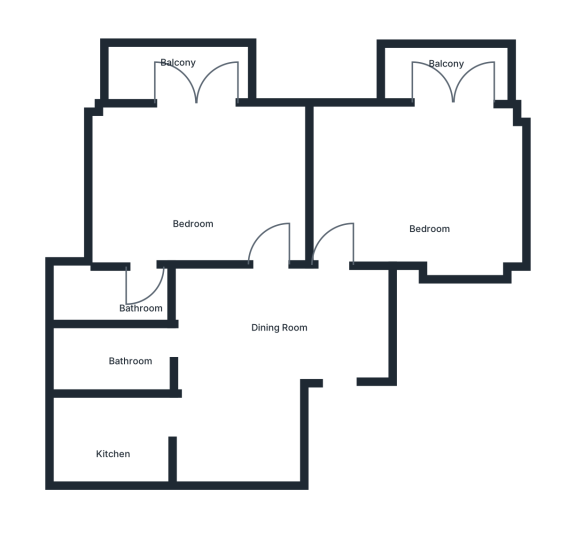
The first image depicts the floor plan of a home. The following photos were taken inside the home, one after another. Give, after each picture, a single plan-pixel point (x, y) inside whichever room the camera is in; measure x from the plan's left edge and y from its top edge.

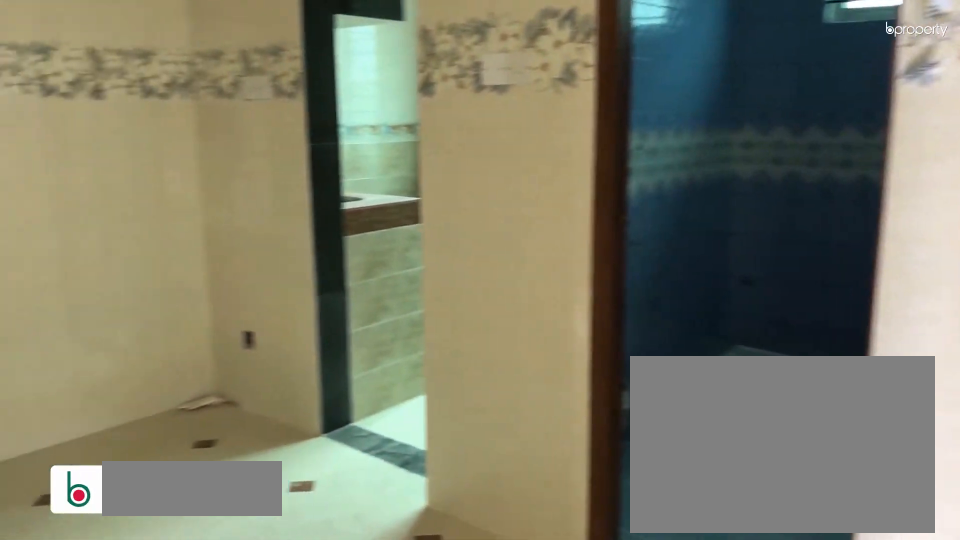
(253, 371)
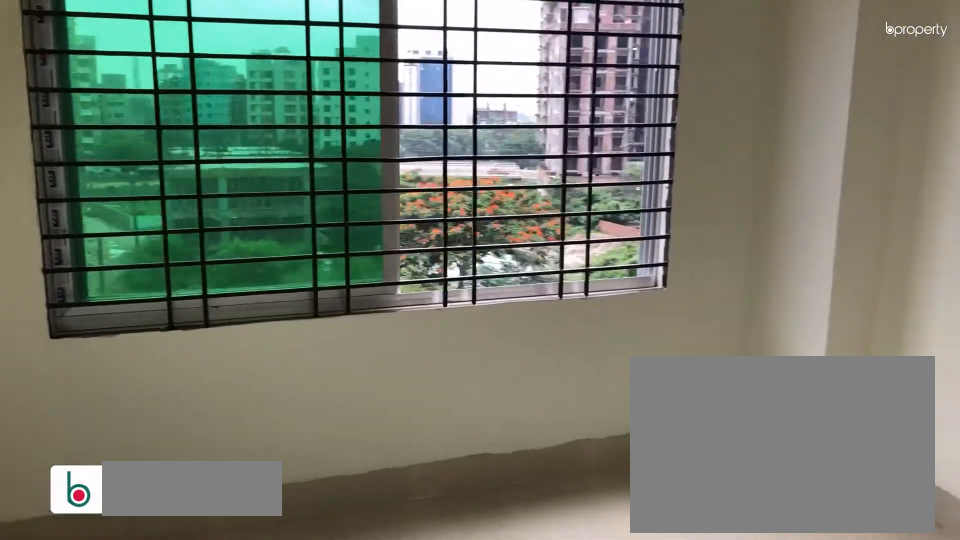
(426, 185)
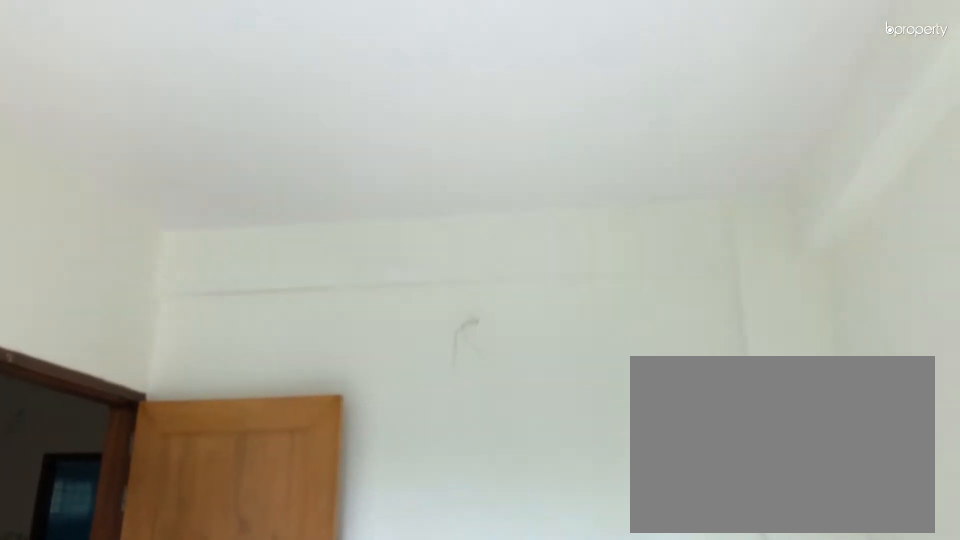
(426, 185)
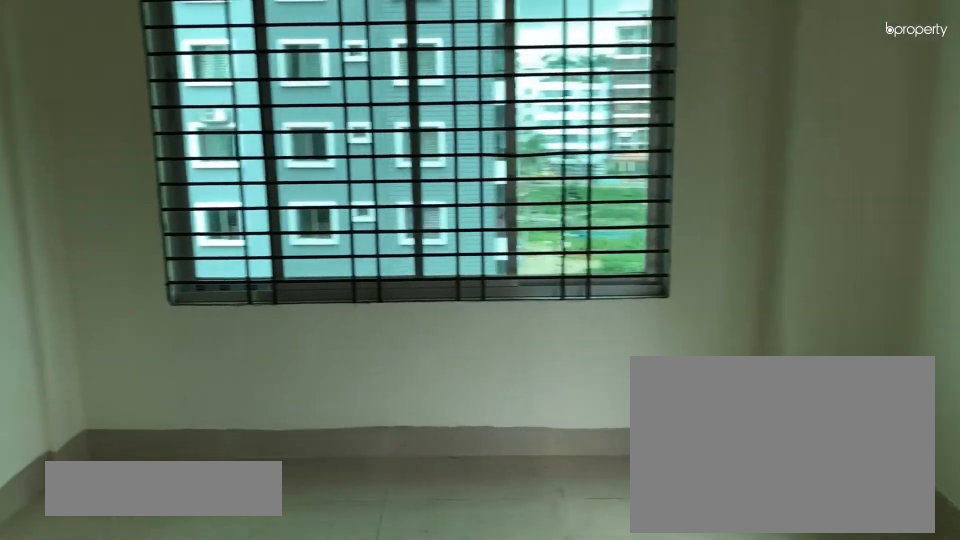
(196, 182)
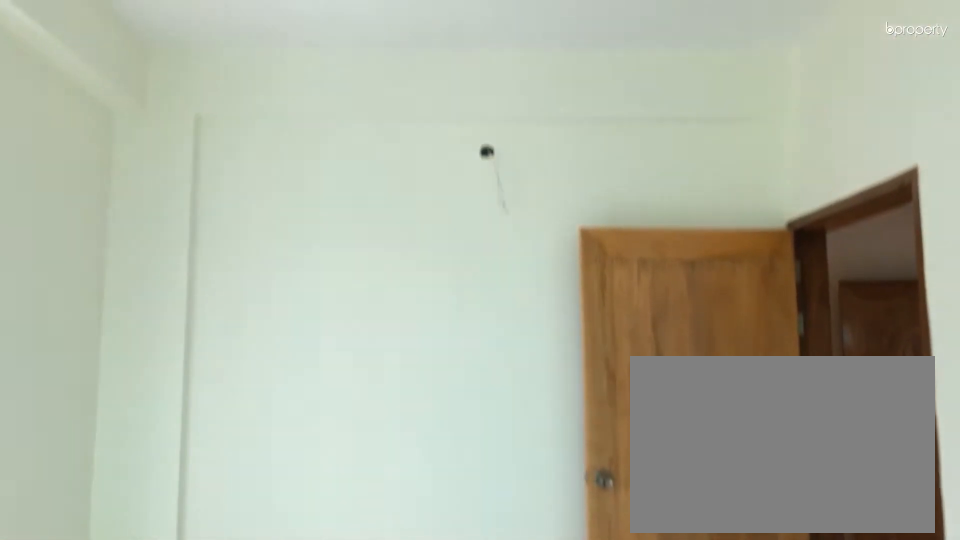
(196, 182)
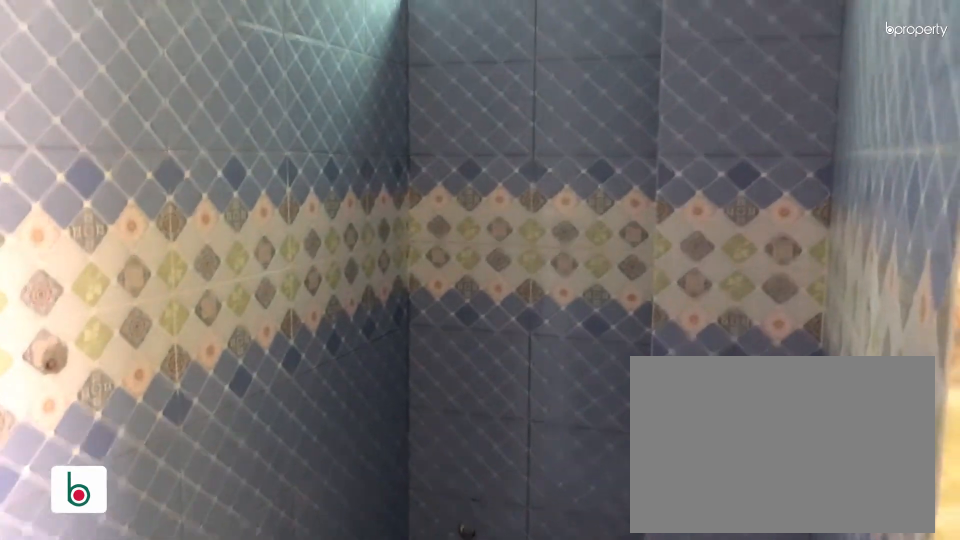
(115, 300)
